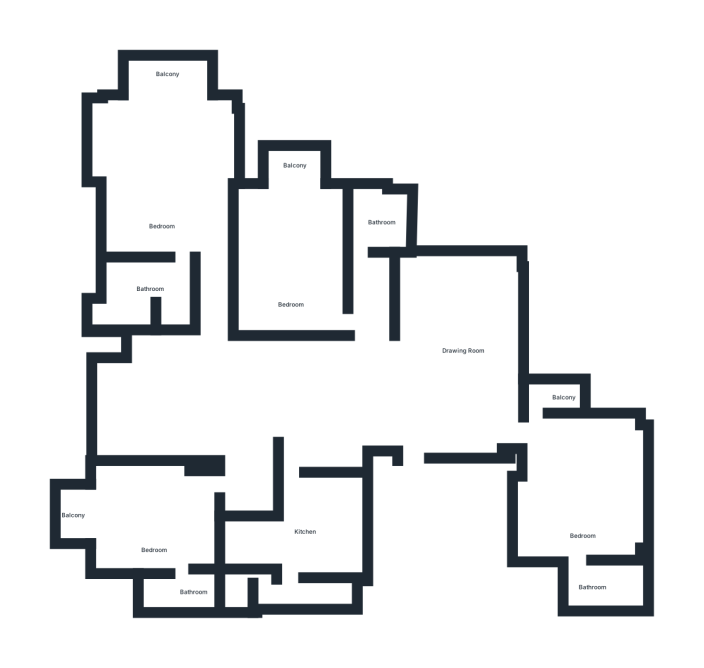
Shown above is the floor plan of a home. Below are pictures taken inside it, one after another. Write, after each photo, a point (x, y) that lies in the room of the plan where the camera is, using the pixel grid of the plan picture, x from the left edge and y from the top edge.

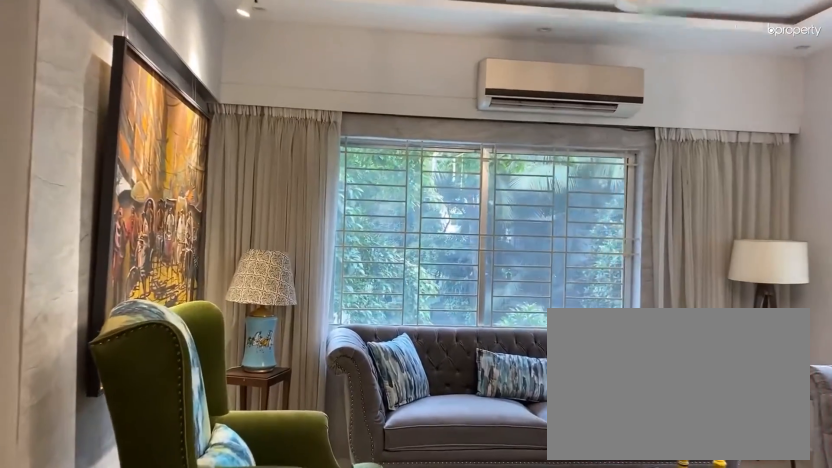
(464, 347)
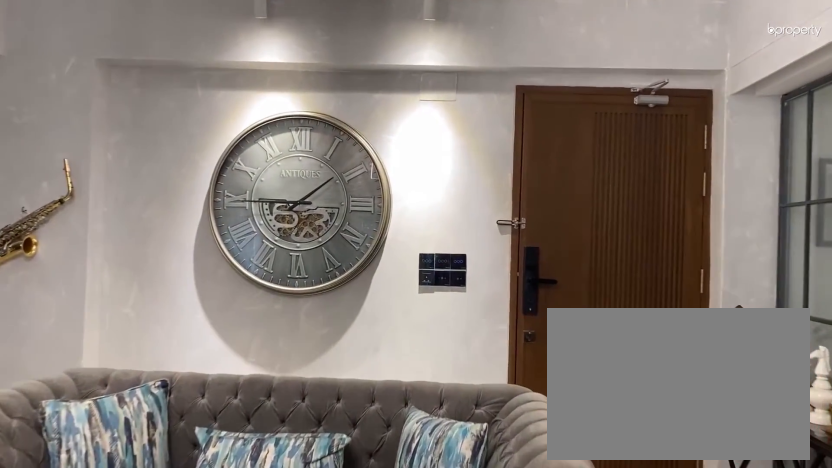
(464, 347)
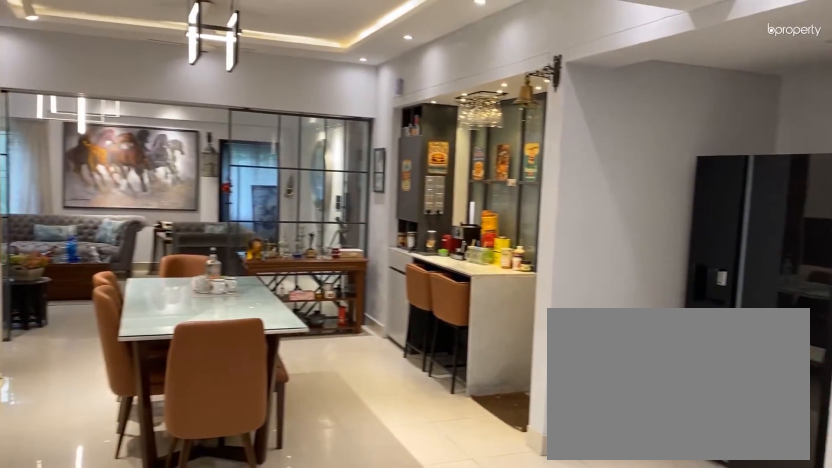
(247, 382)
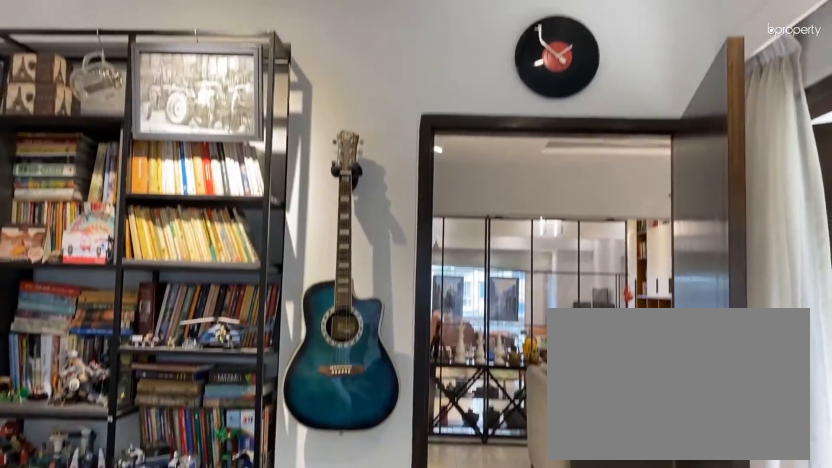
(581, 495)
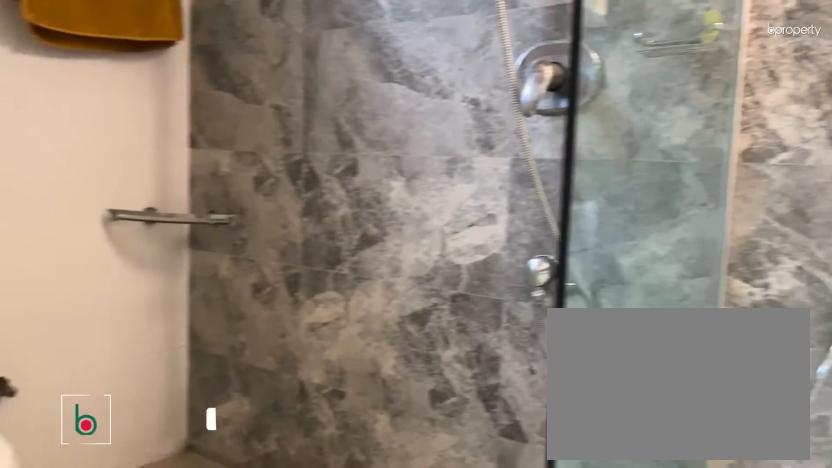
(616, 585)
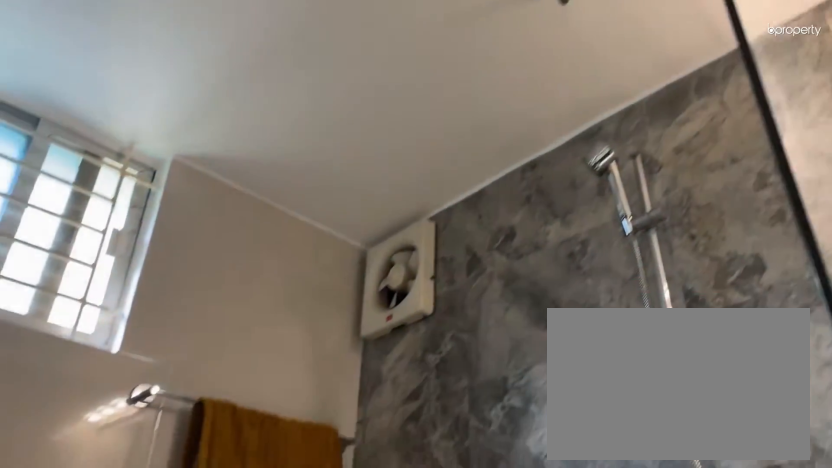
(616, 585)
